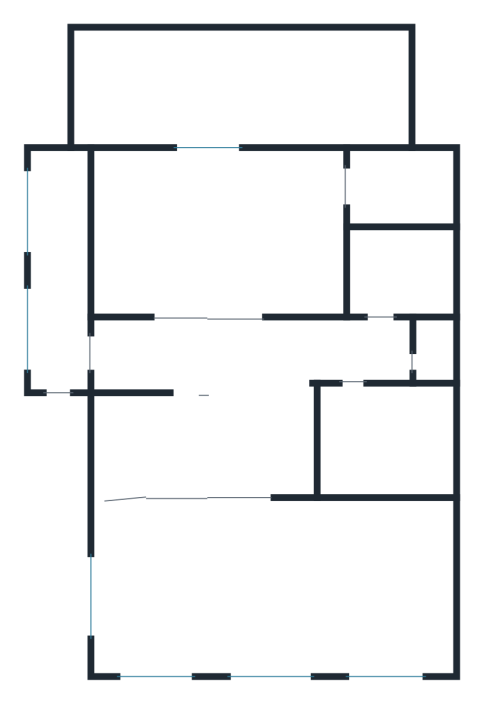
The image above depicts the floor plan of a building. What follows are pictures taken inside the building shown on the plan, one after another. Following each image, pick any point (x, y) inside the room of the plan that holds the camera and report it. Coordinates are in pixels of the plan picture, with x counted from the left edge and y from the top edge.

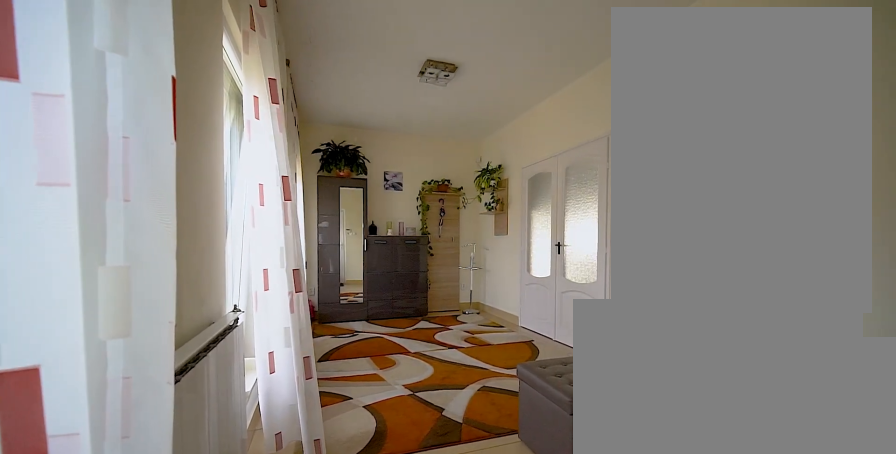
(59, 309)
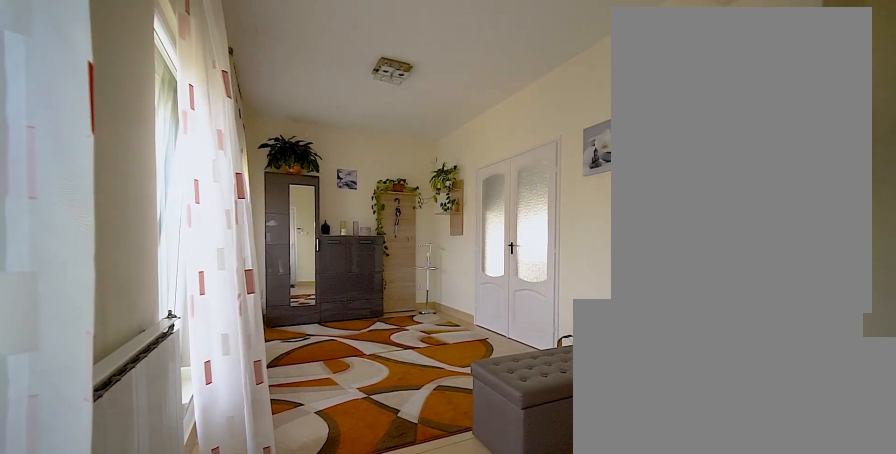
(59, 309)
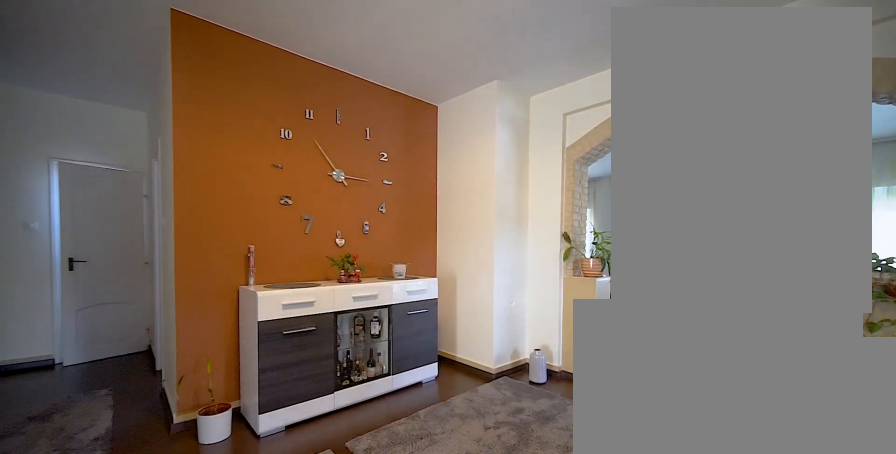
(227, 411)
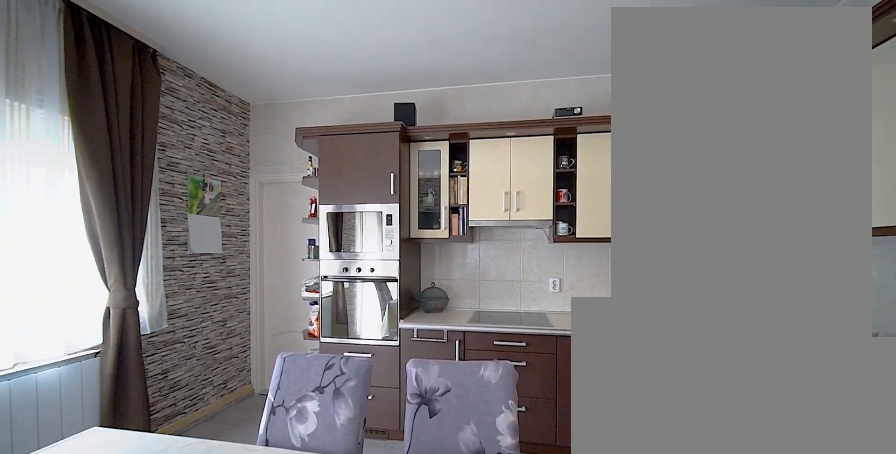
(222, 245)
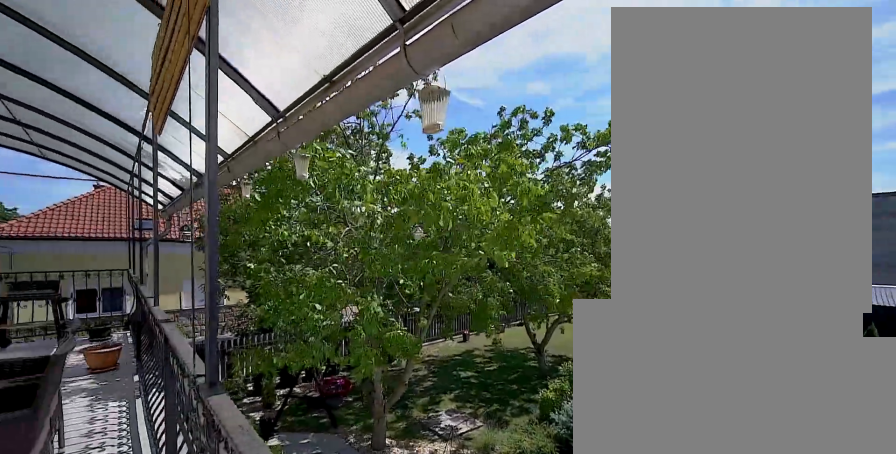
(256, 82)
